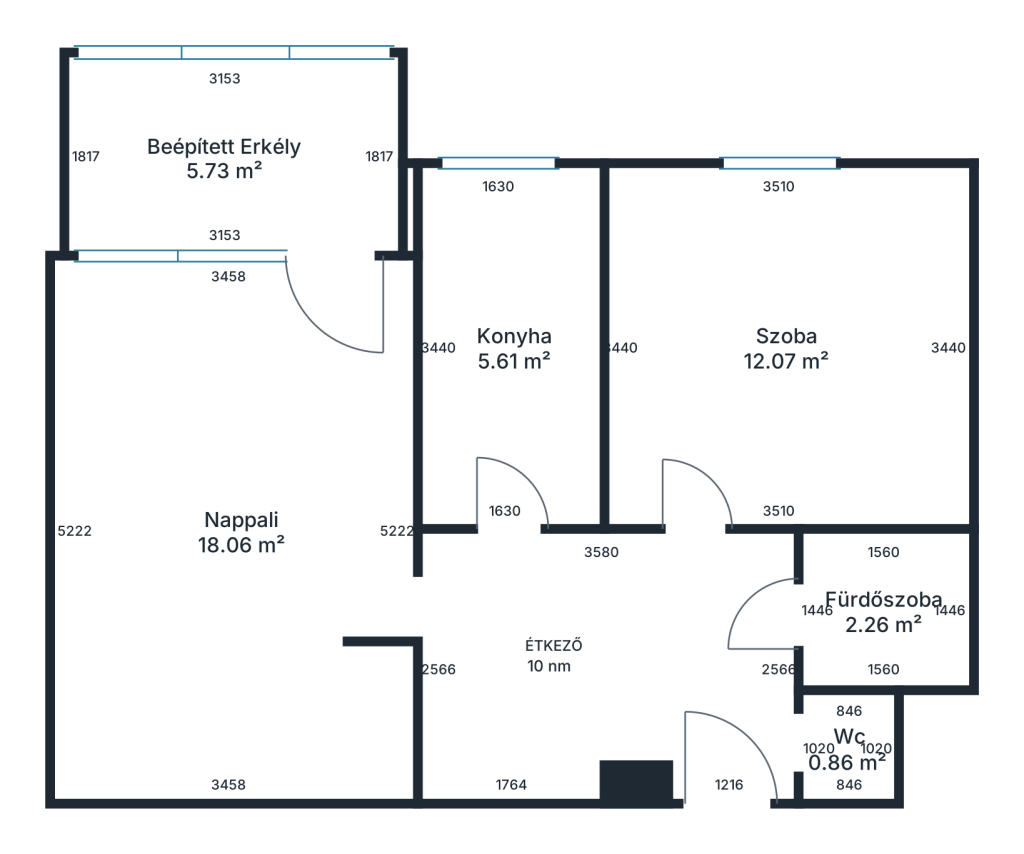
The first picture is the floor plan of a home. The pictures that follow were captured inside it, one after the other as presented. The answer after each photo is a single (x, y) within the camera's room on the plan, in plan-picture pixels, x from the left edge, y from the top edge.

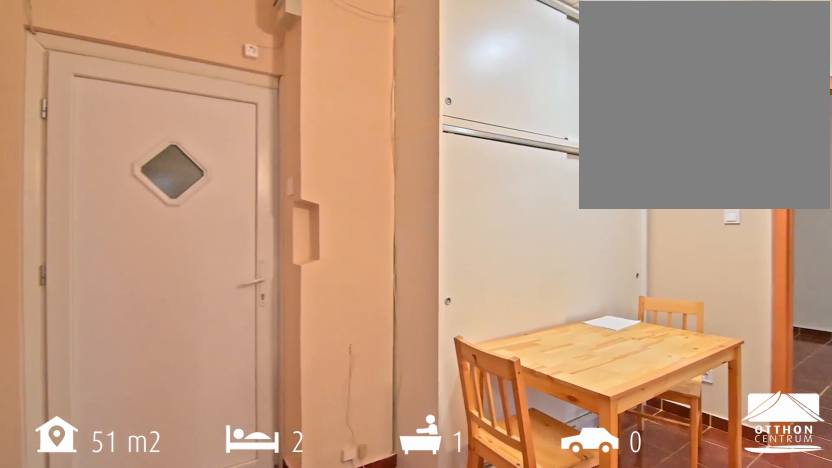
(660, 665)
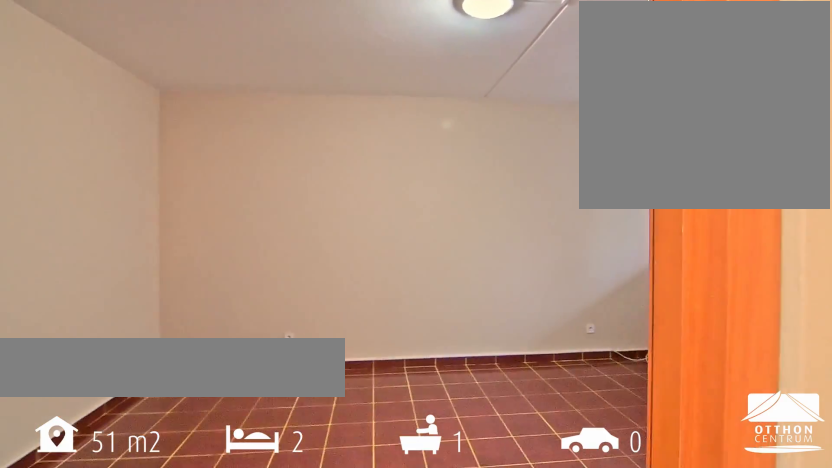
(241, 610)
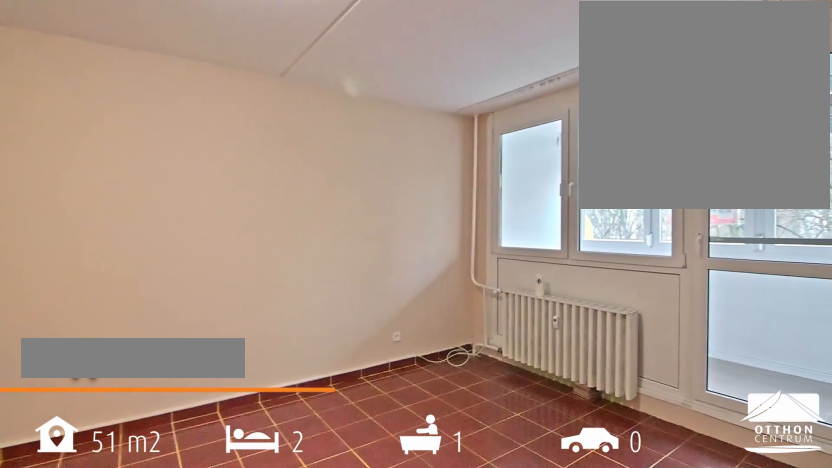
(241, 610)
